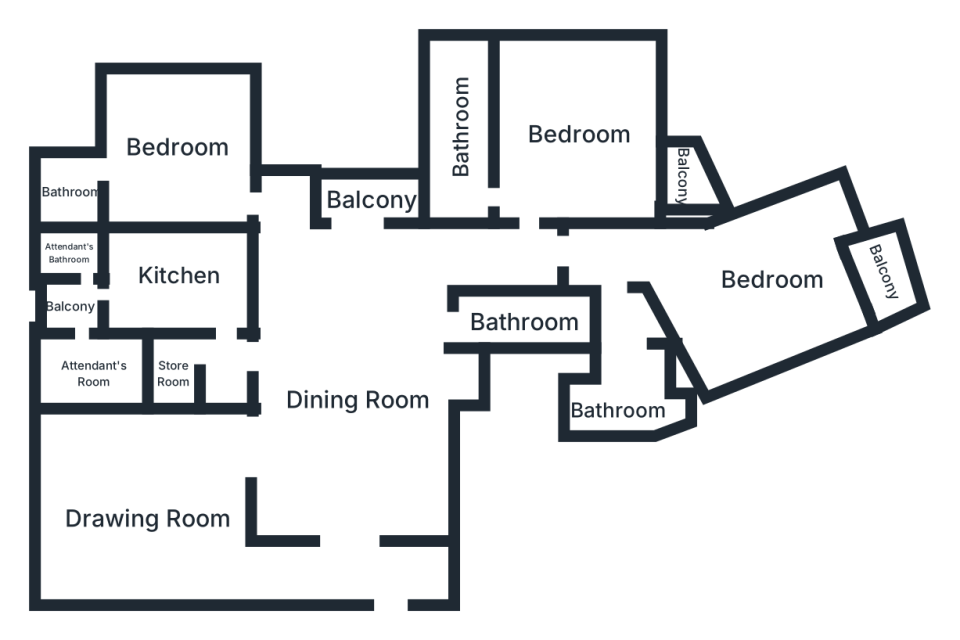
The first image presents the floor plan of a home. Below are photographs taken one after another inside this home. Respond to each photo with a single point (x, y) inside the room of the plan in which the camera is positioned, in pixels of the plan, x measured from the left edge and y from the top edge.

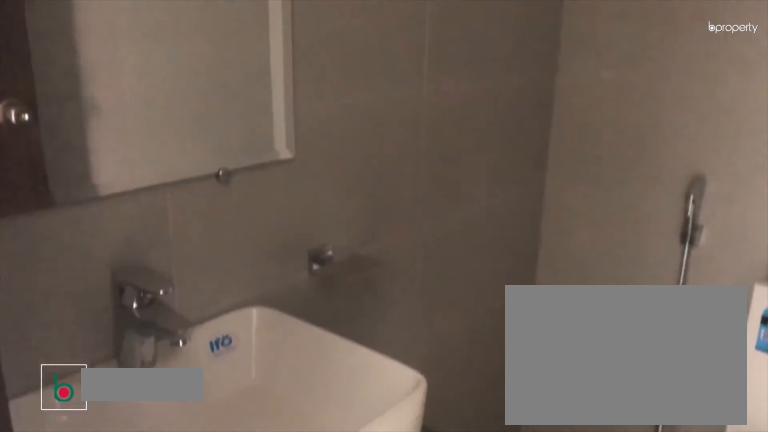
(524, 323)
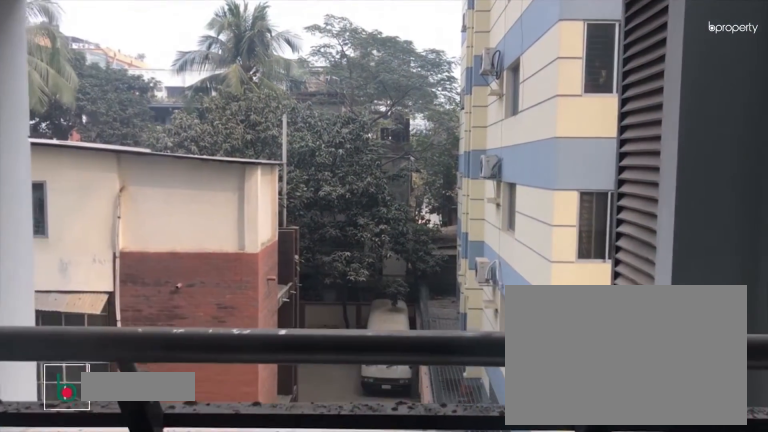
(372, 202)
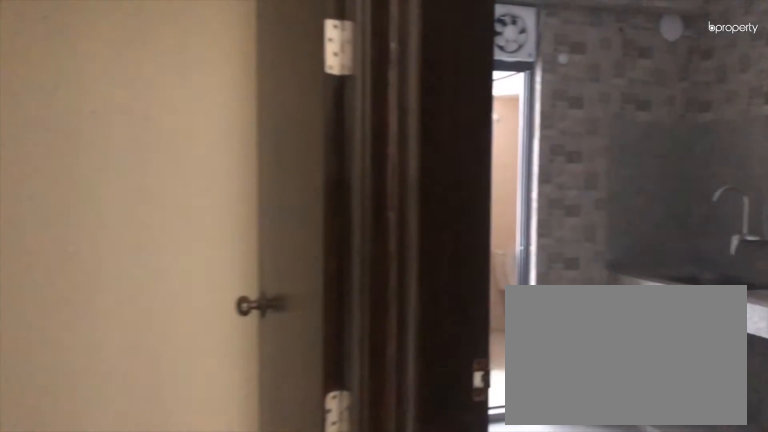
(178, 279)
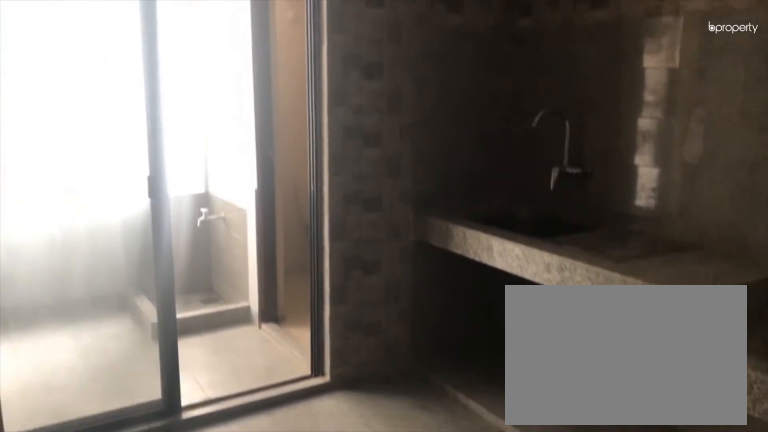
(178, 279)
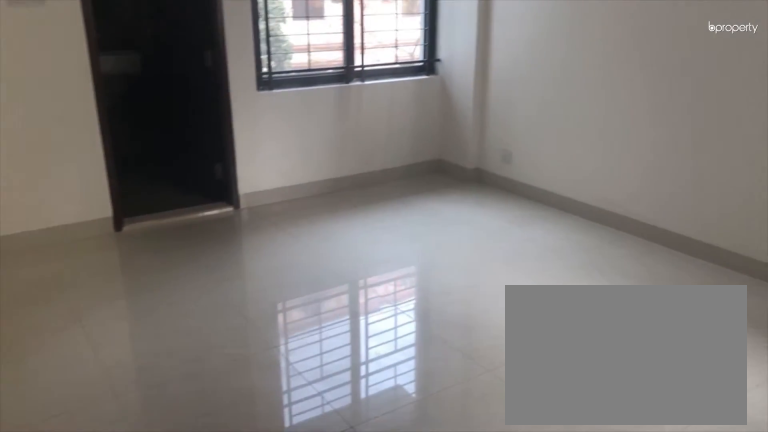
(176, 150)
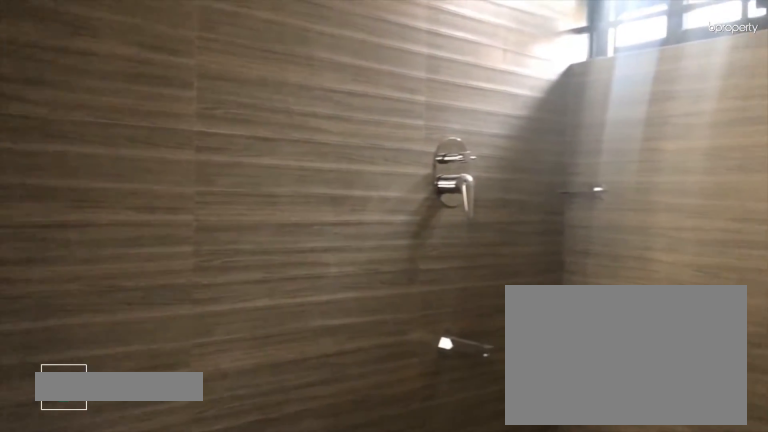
(77, 192)
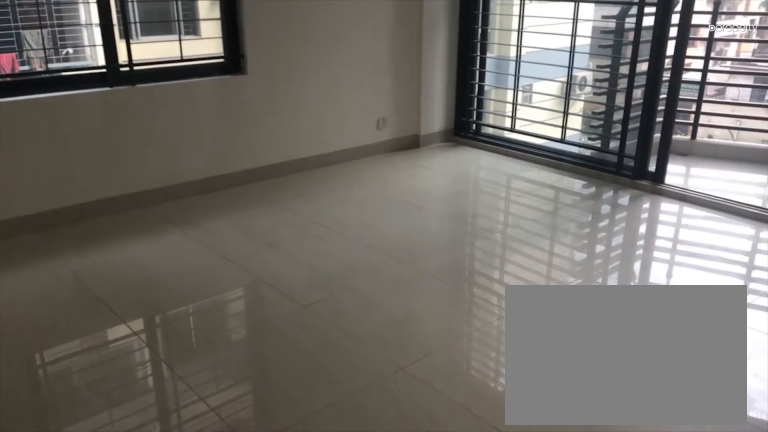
(579, 138)
